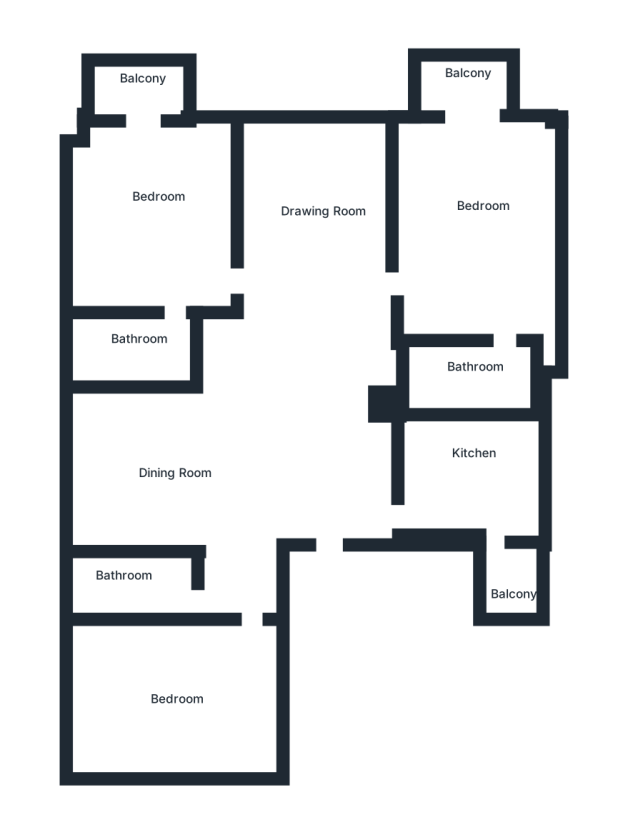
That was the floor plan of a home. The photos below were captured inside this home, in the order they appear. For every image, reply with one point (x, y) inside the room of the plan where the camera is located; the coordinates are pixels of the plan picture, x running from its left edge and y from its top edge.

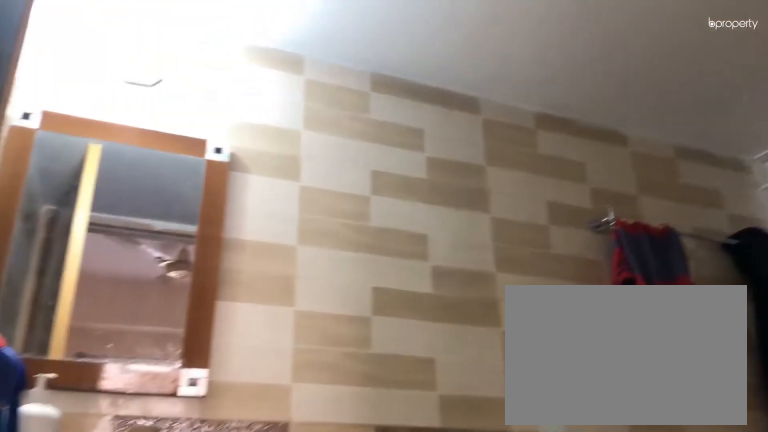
(156, 357)
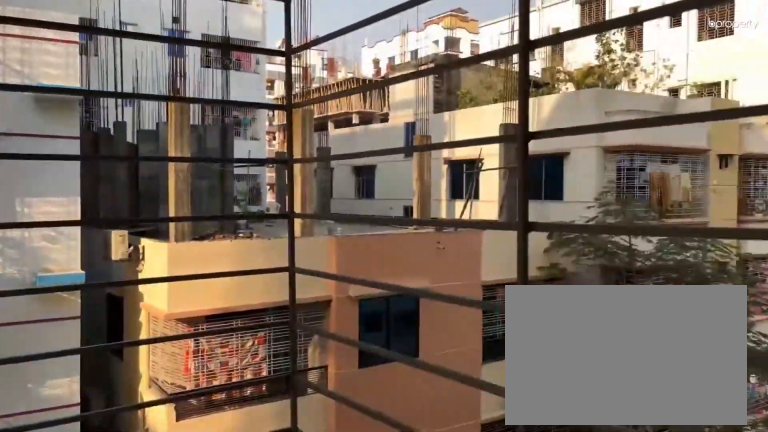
(139, 93)
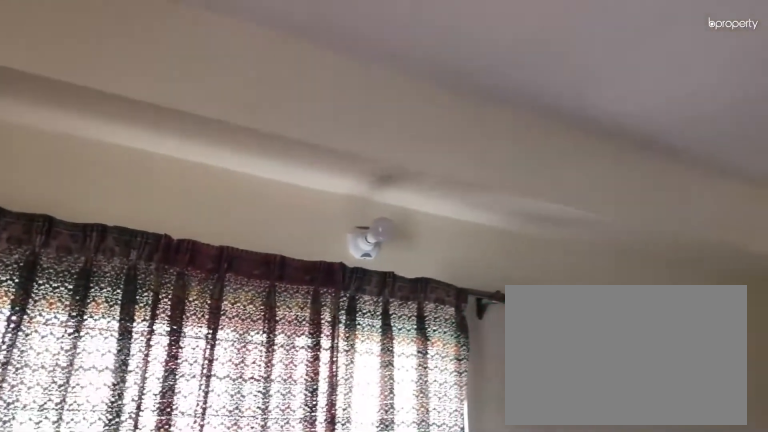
(498, 246)
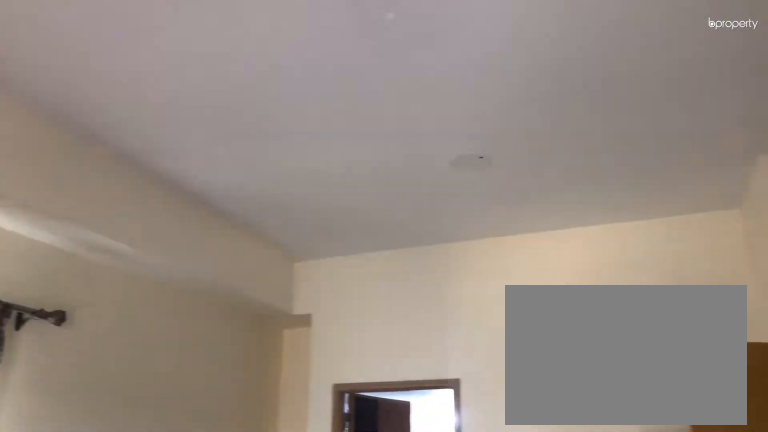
(498, 246)
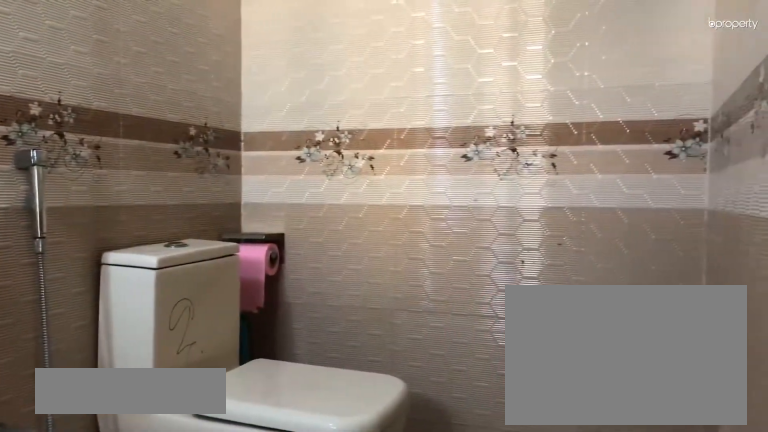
(484, 383)
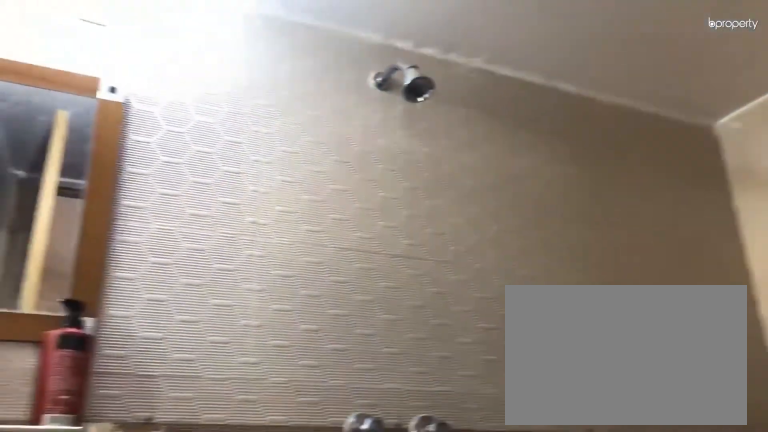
(484, 383)
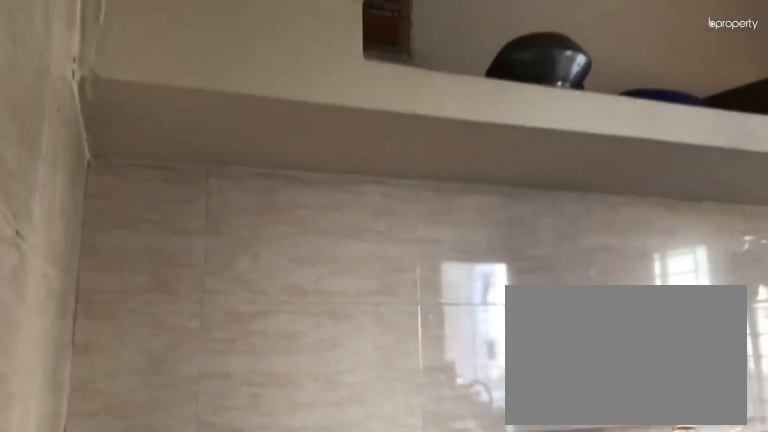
(482, 484)
